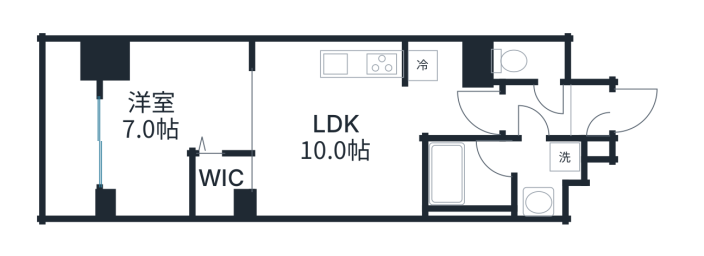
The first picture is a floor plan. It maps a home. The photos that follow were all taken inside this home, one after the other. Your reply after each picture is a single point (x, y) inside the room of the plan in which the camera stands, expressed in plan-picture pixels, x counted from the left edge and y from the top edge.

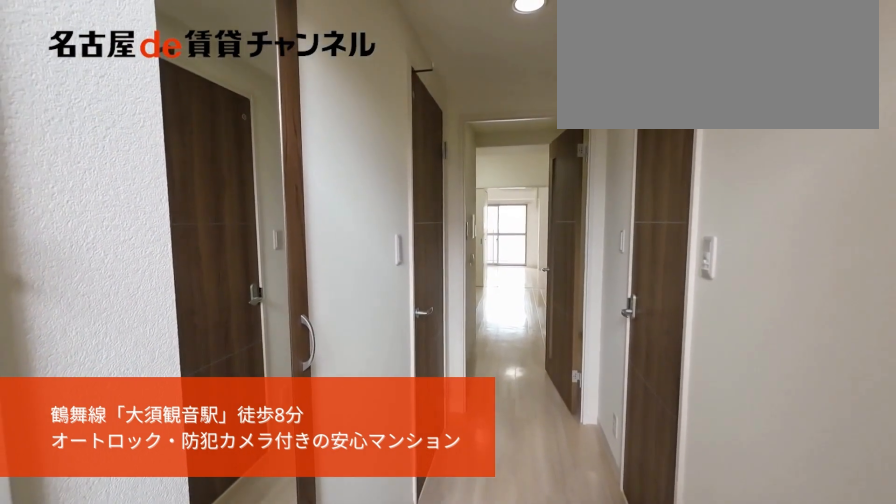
(590, 117)
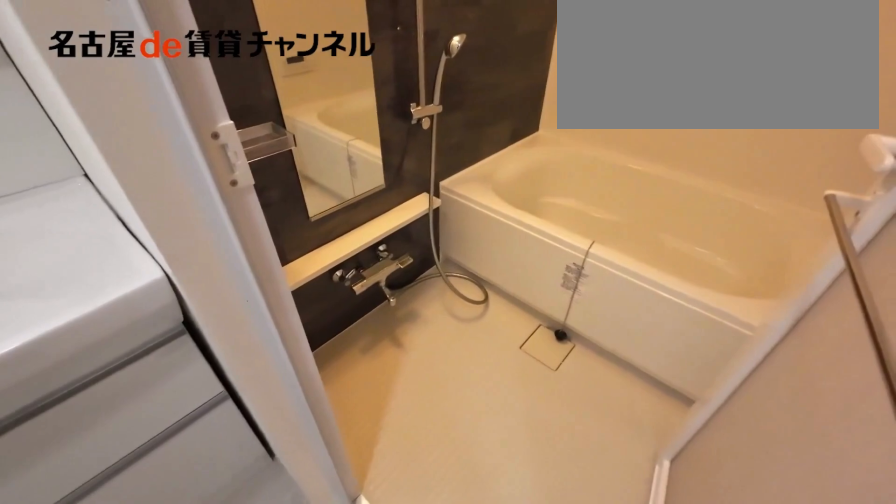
(500, 176)
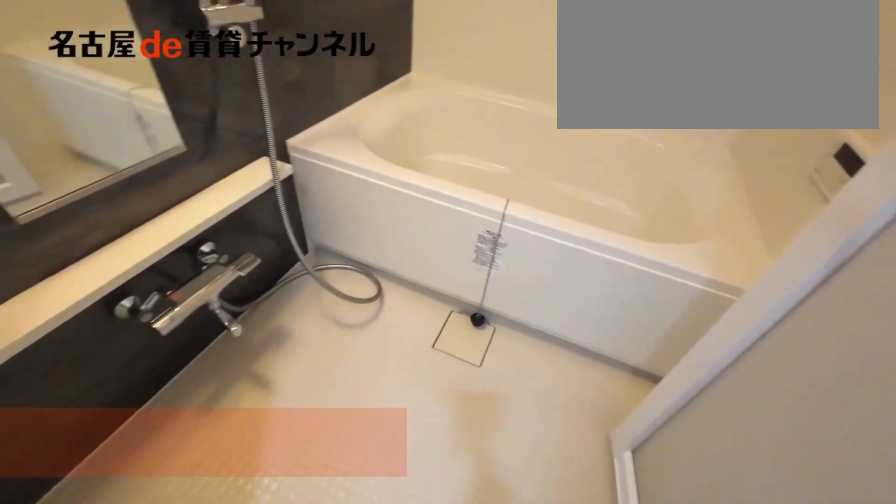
(500, 176)
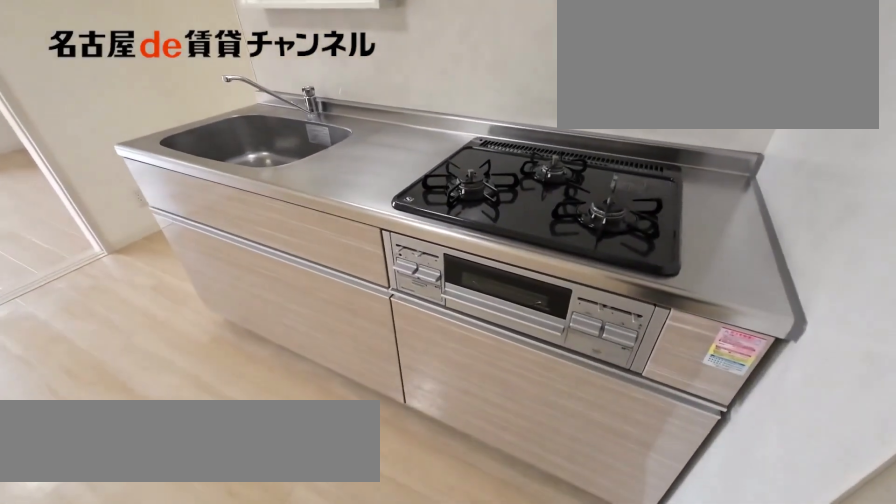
(337, 128)
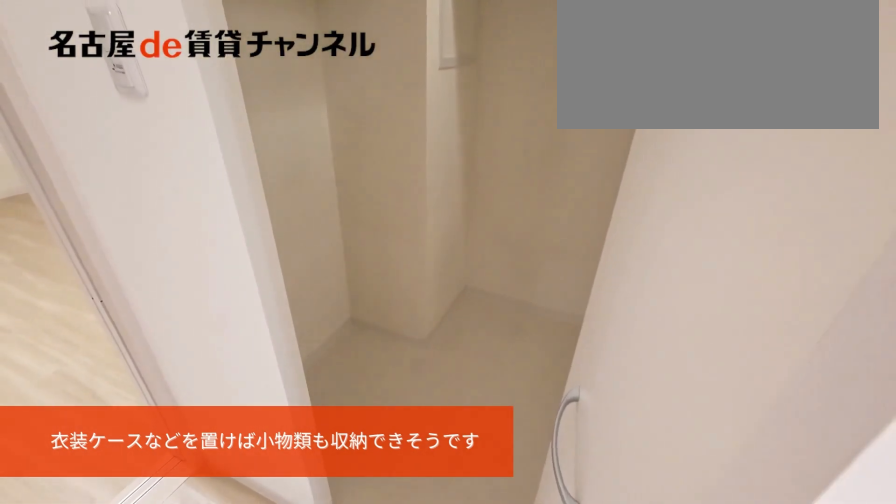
(174, 128)
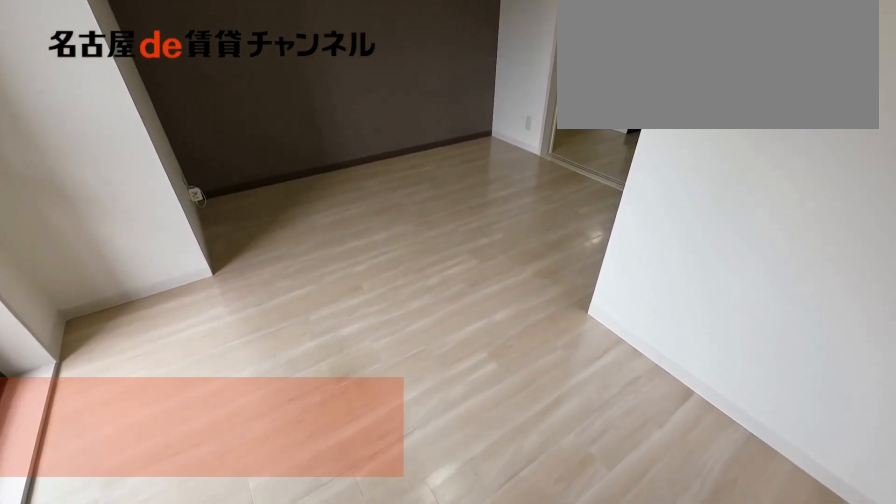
(174, 128)
